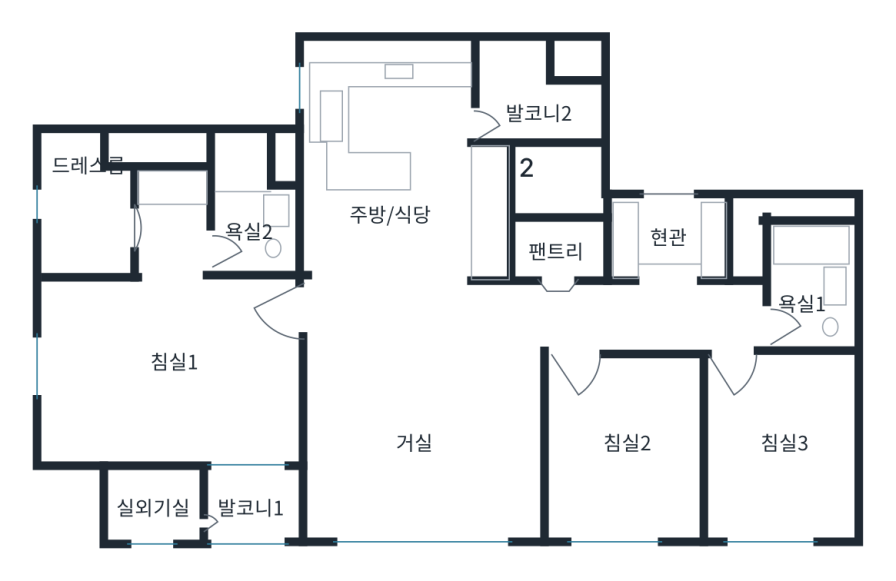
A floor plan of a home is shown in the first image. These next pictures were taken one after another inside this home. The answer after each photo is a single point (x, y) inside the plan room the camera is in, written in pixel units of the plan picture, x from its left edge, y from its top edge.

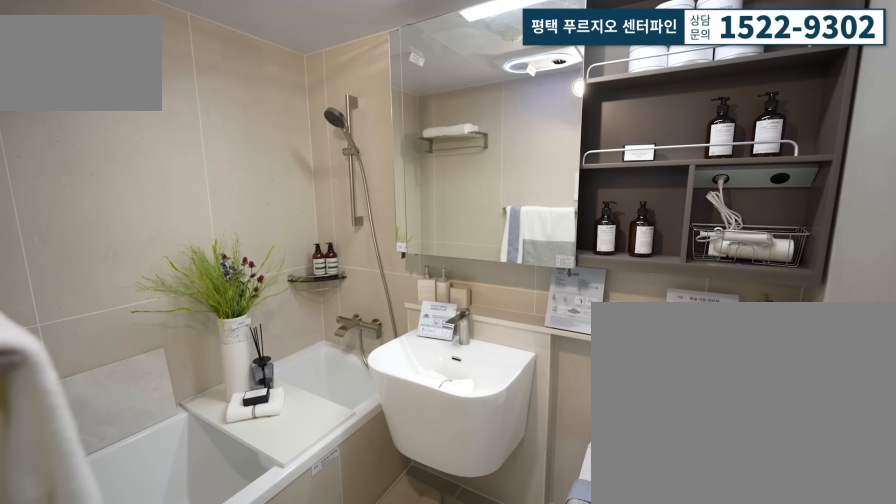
(800, 298)
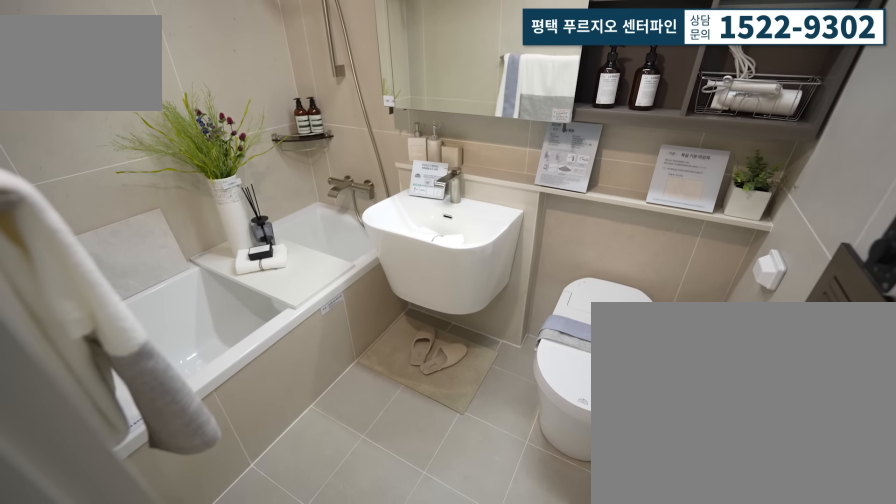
(829, 324)
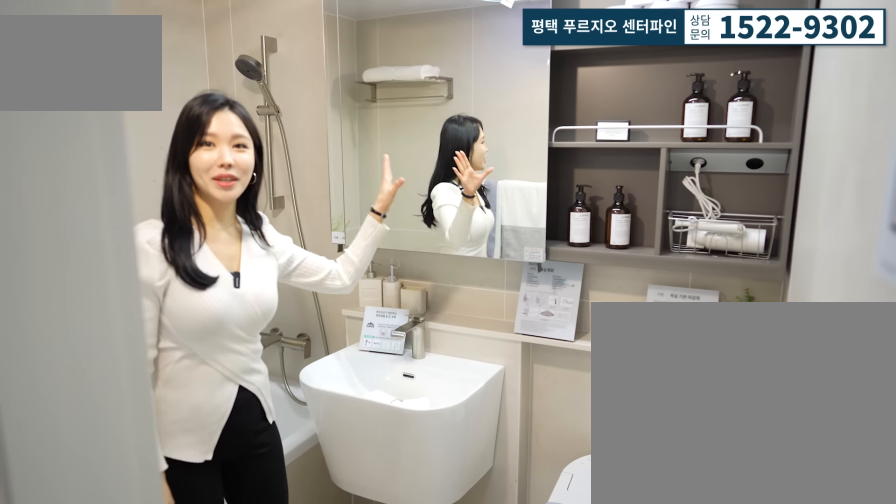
(800, 297)
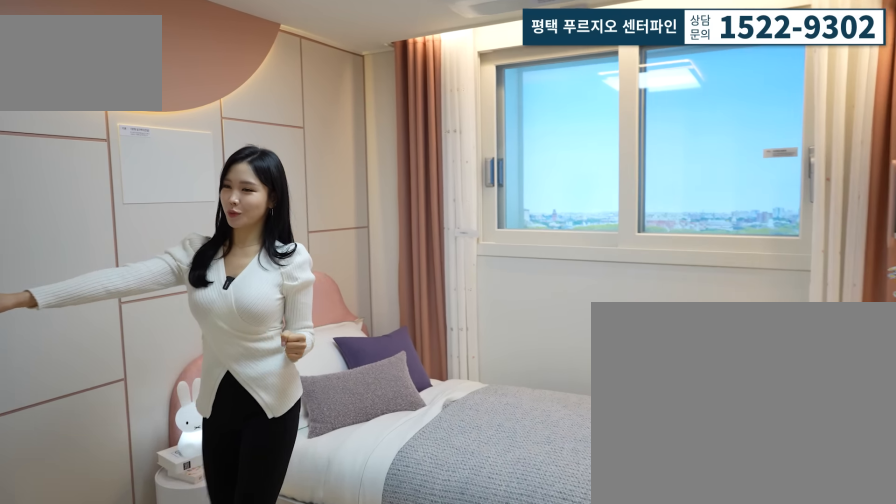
(789, 440)
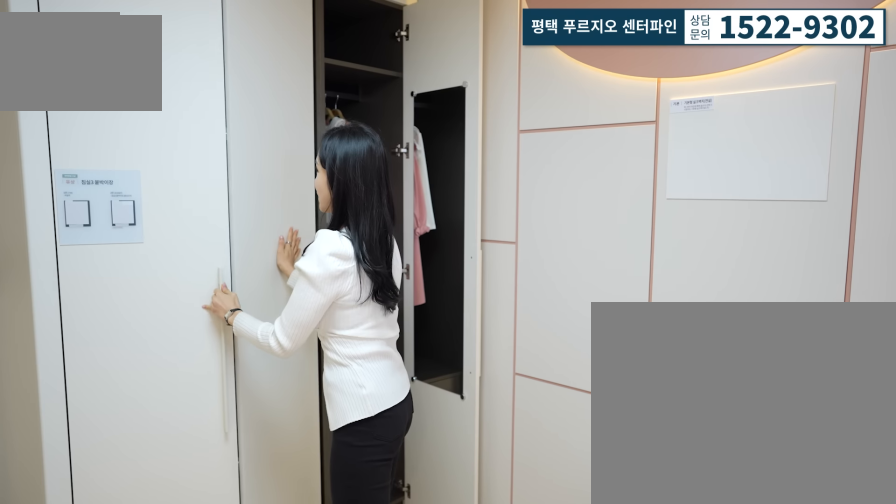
(789, 440)
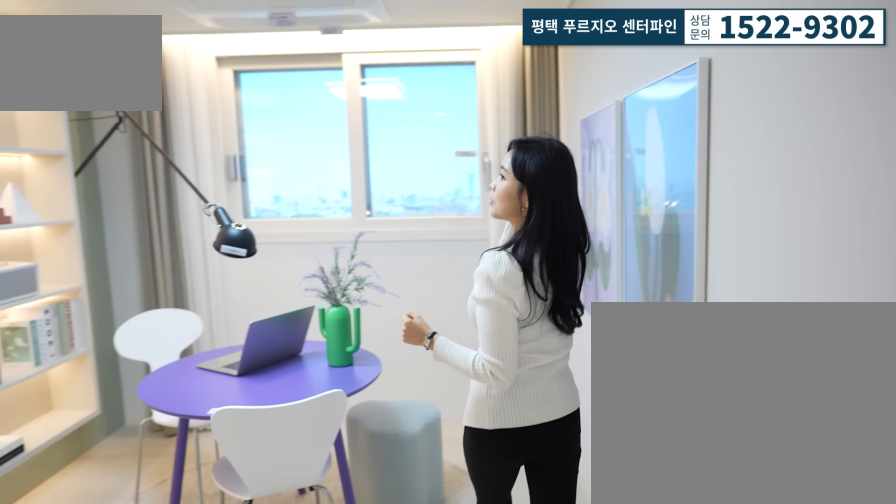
(621, 440)
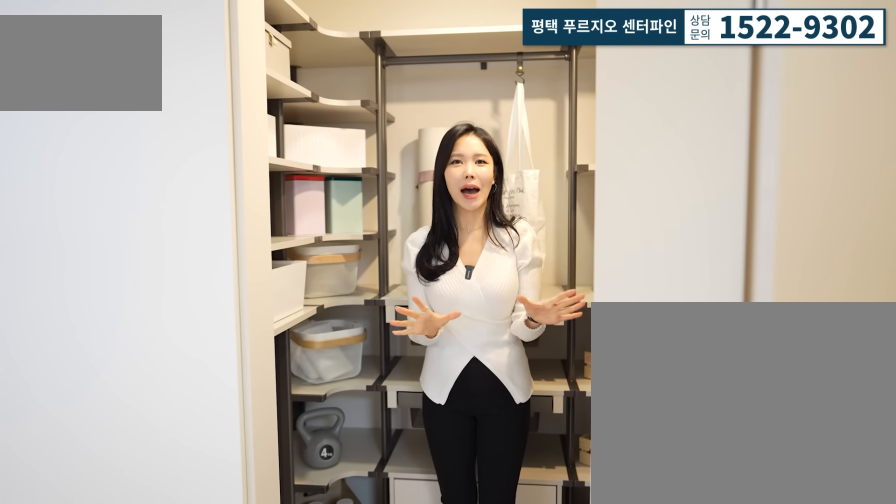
(560, 282)
